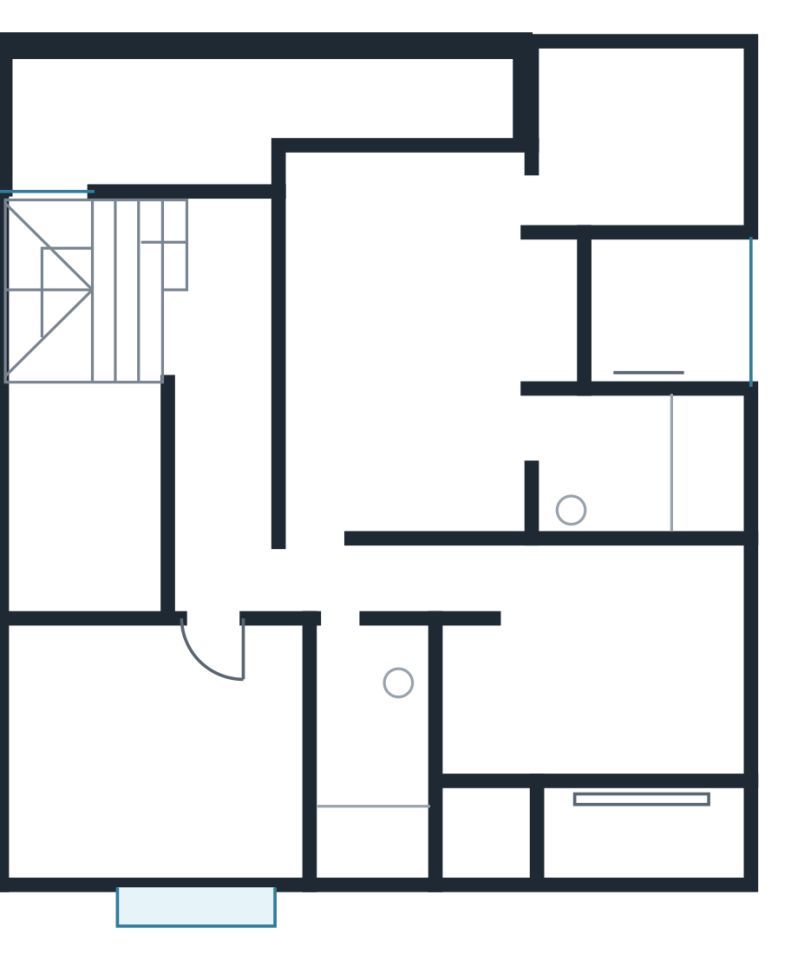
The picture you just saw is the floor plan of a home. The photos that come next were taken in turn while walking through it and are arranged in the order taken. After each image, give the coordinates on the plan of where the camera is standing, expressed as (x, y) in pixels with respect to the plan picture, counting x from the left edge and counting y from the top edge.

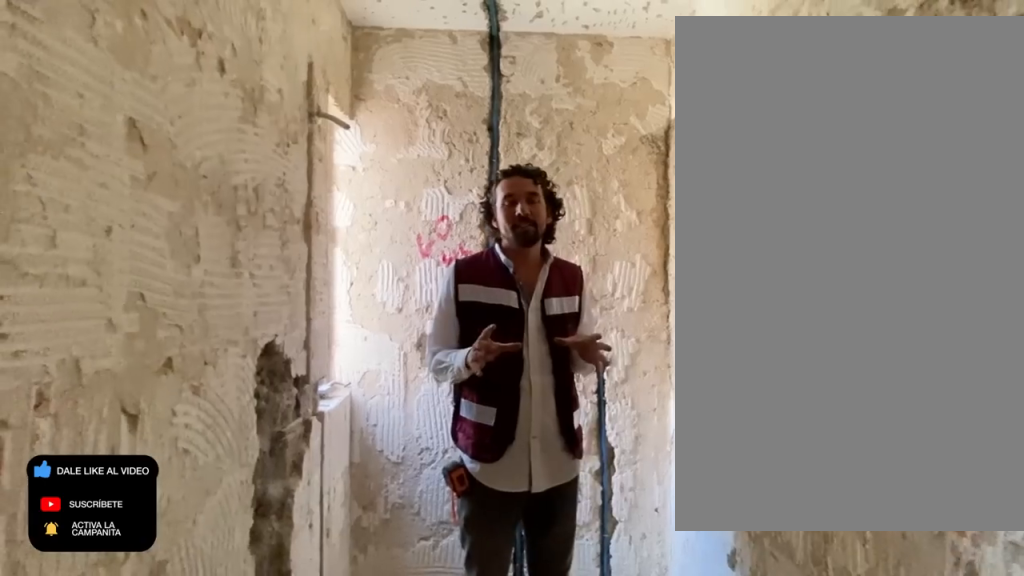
(345, 634)
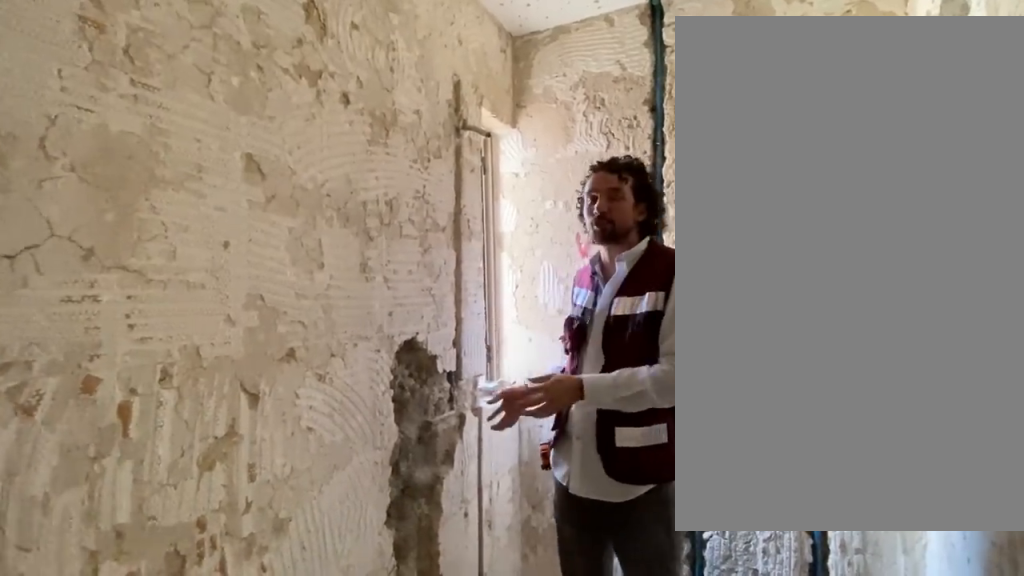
(345, 633)
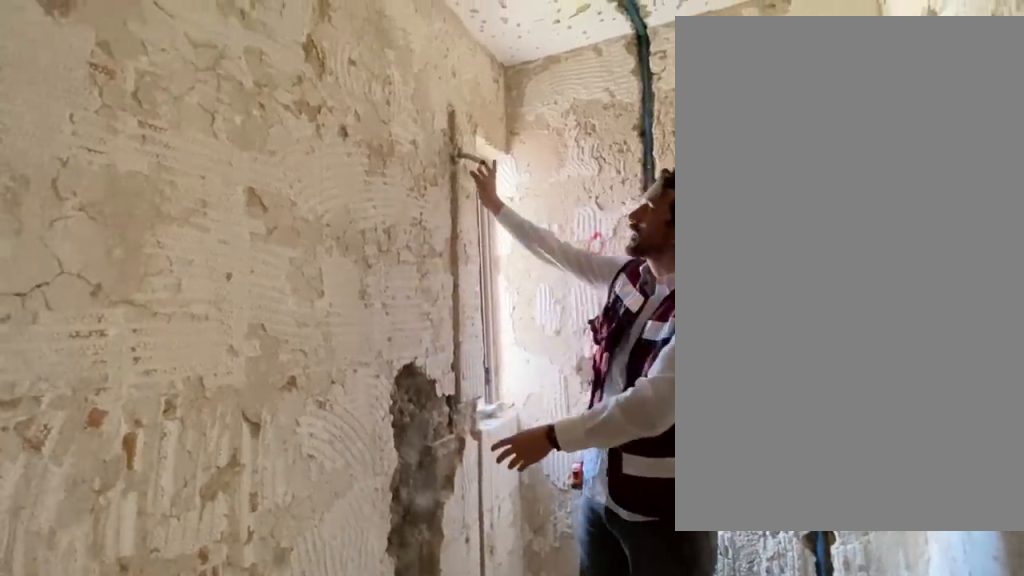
(344, 637)
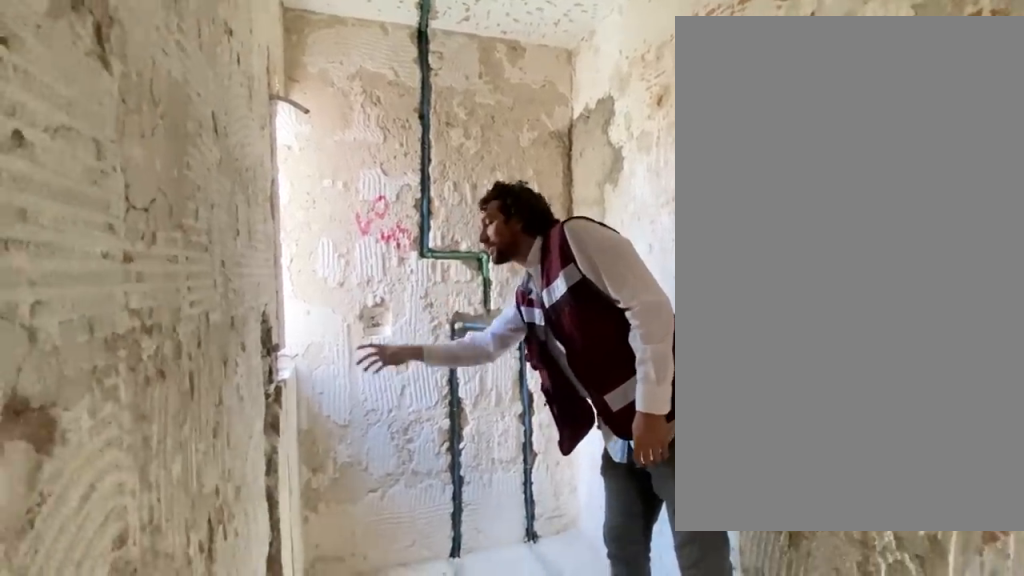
(352, 656)
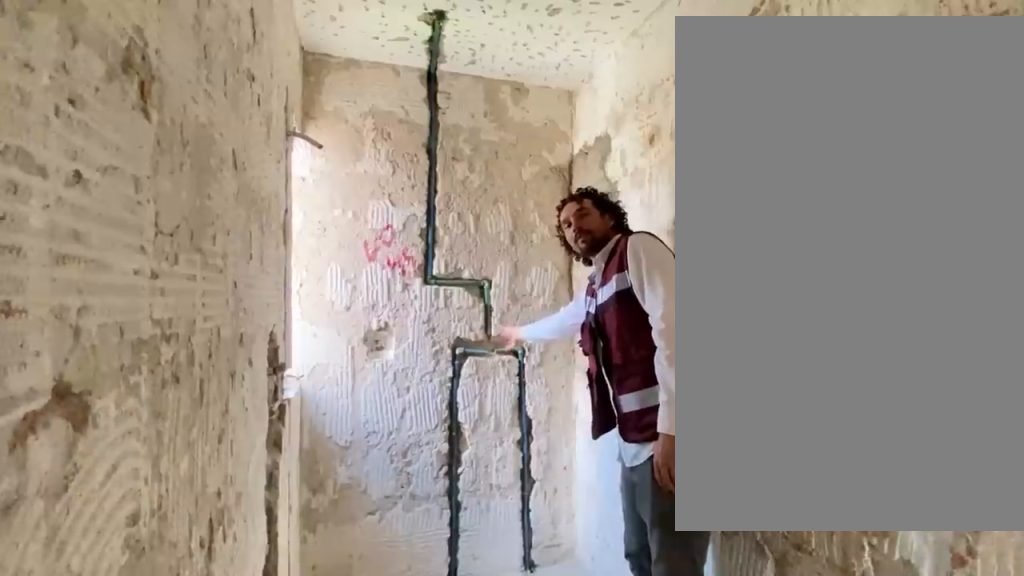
(351, 658)
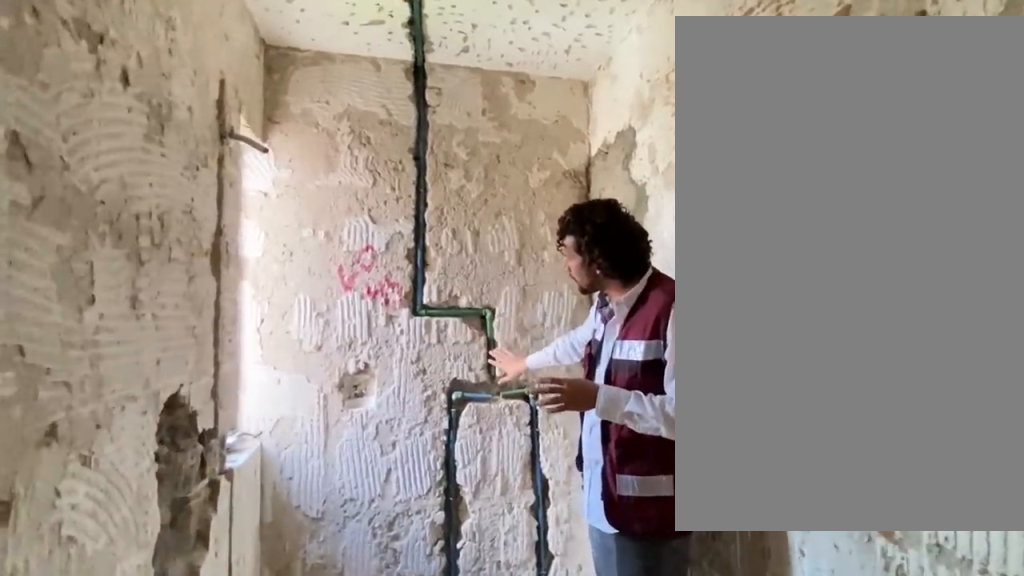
(359, 721)
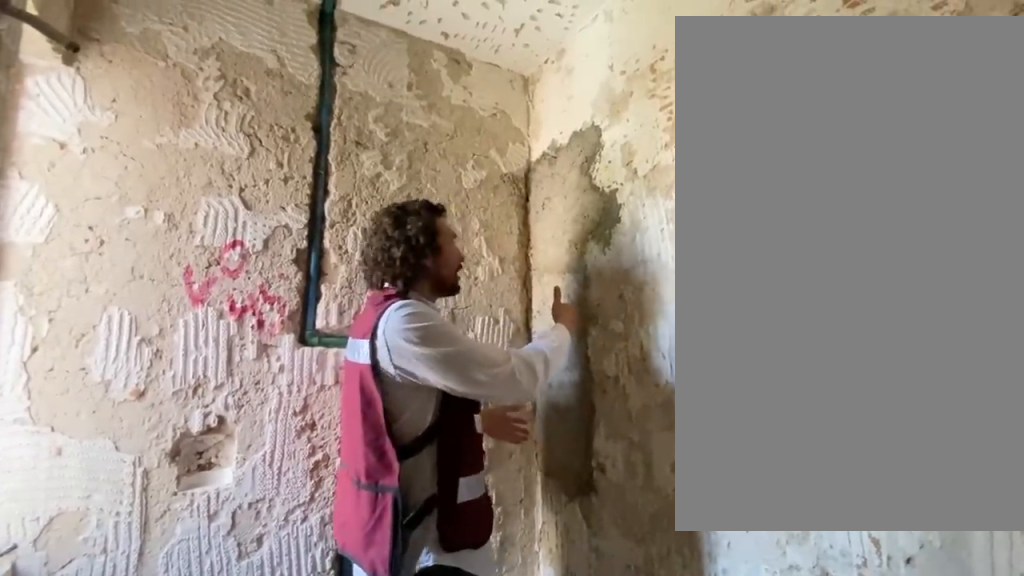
(358, 748)
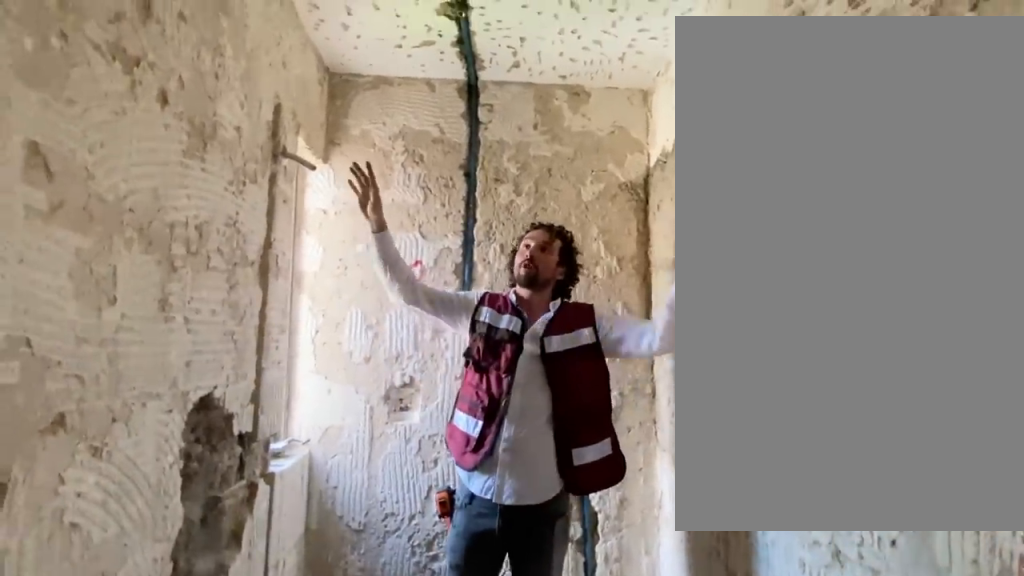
(358, 748)
